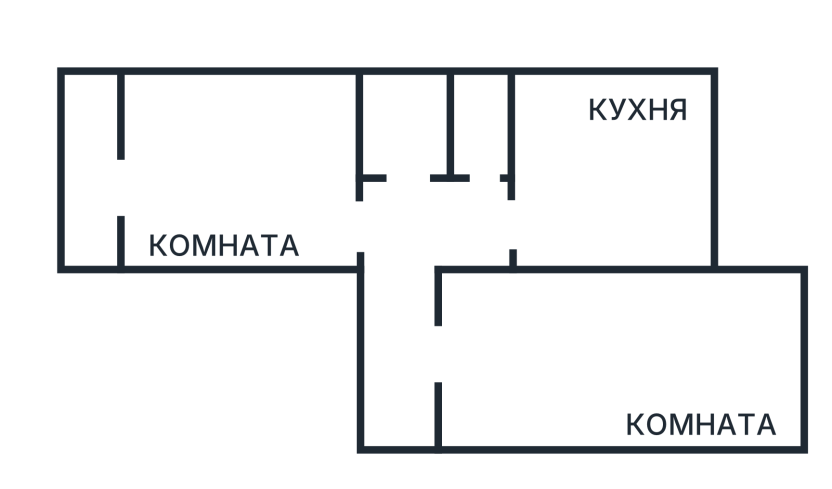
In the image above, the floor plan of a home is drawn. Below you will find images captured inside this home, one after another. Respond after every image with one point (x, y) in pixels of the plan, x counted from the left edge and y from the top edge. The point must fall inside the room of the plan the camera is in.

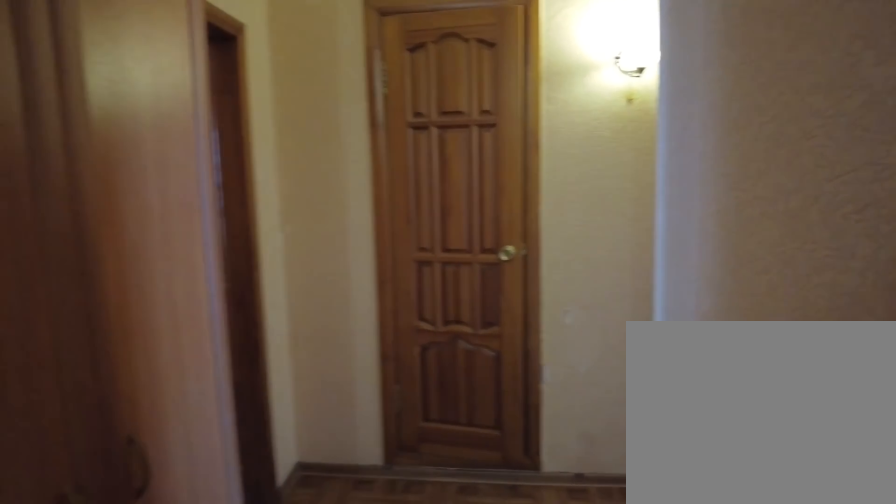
(410, 413)
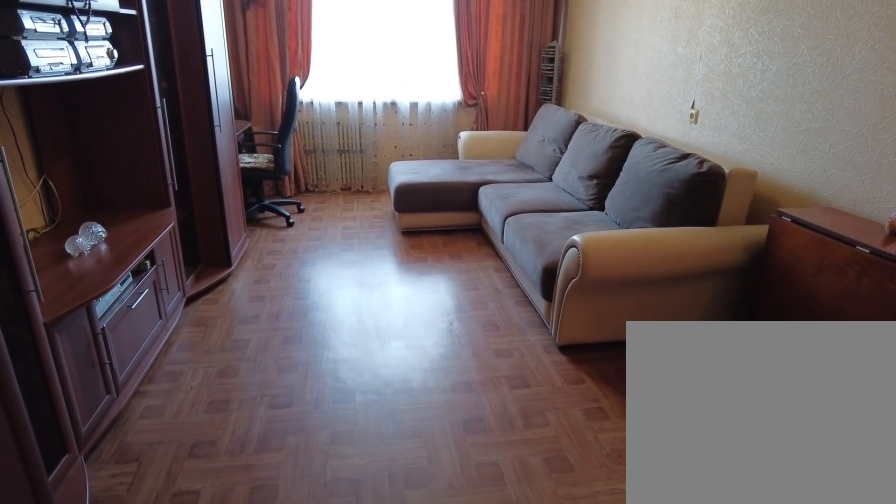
(543, 391)
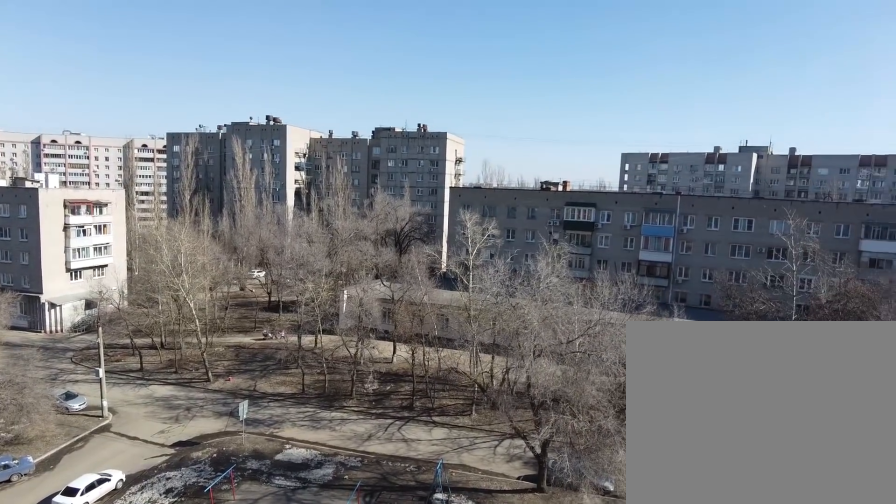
(543, 391)
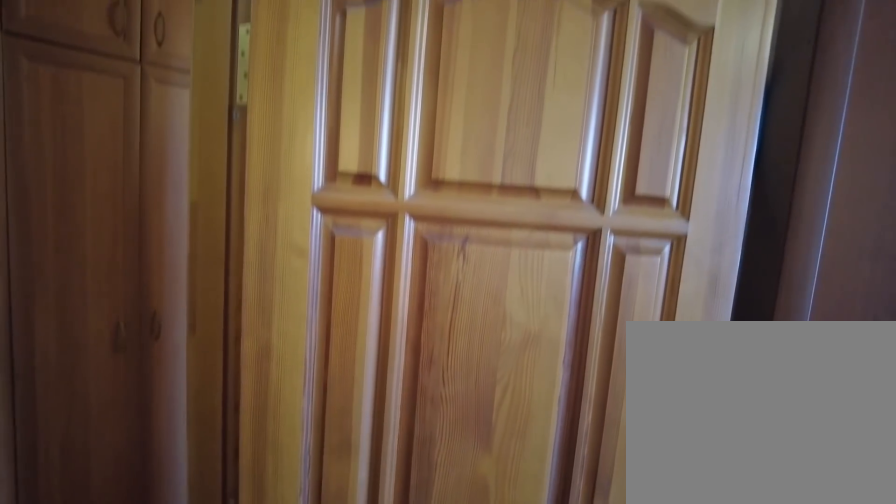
(444, 369)
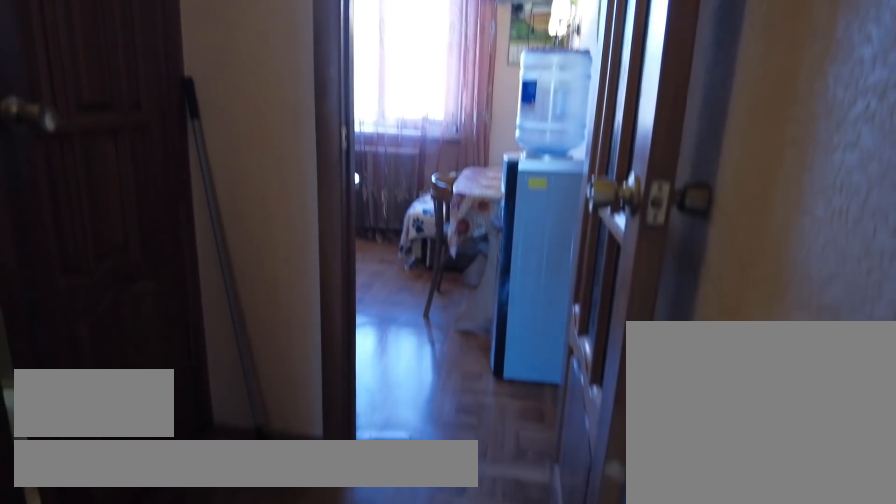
(408, 293)
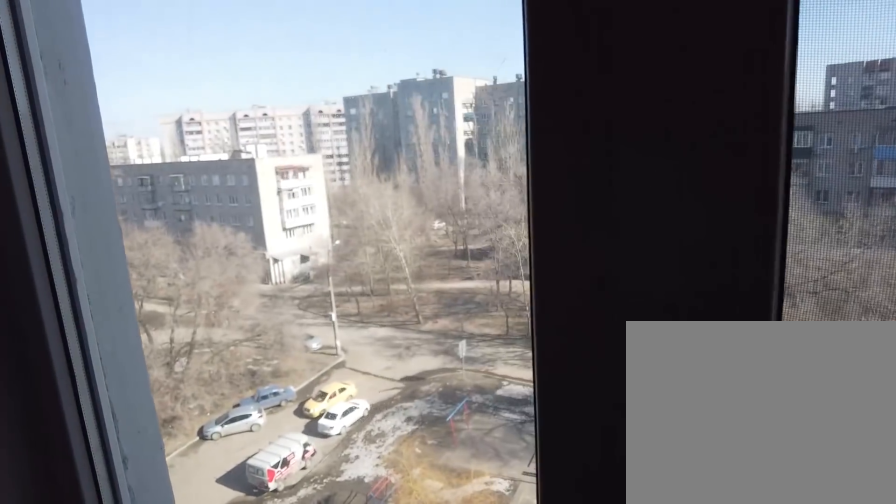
(560, 228)
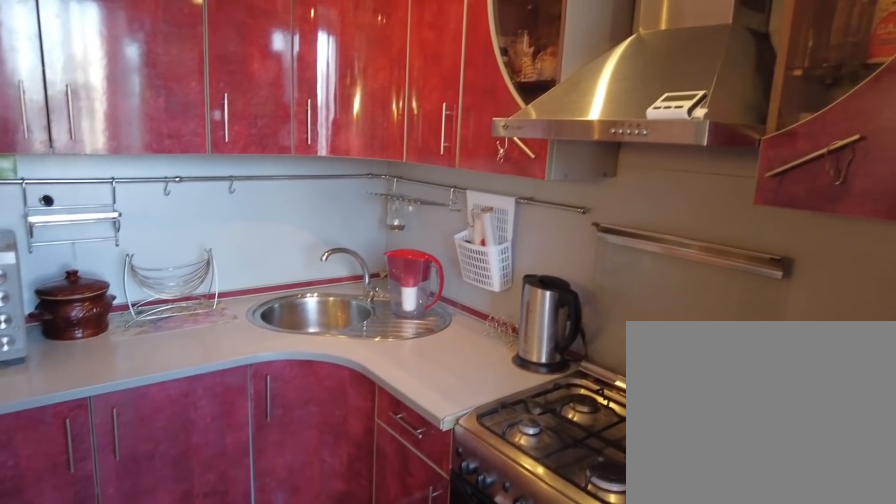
(560, 228)
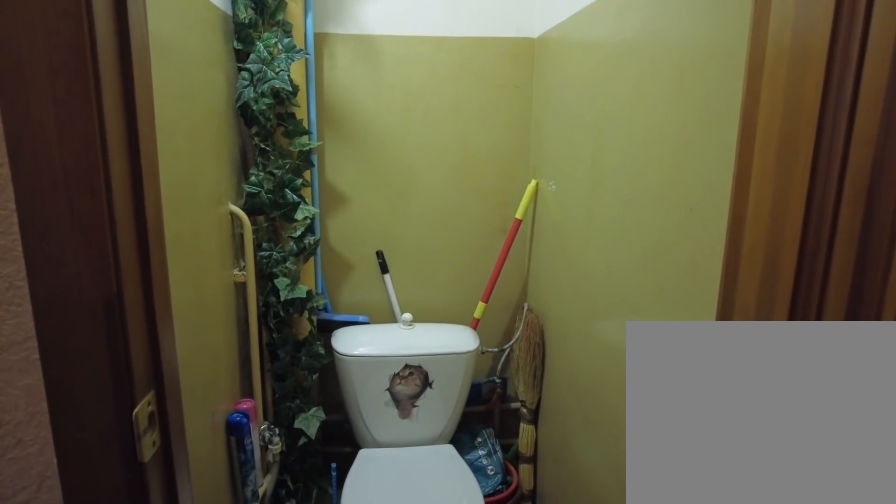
(483, 225)
